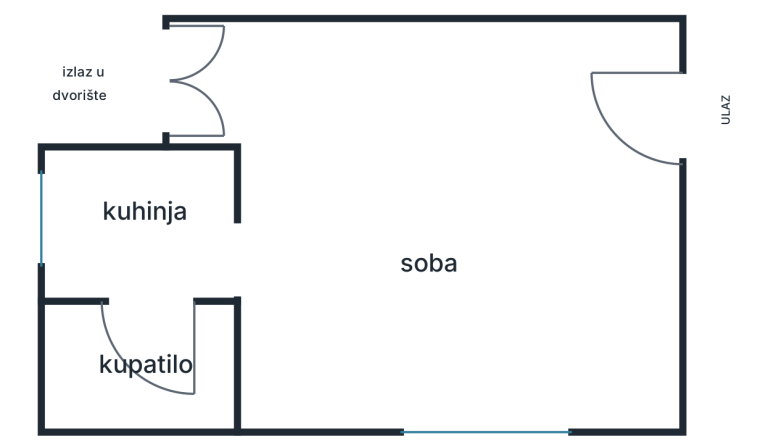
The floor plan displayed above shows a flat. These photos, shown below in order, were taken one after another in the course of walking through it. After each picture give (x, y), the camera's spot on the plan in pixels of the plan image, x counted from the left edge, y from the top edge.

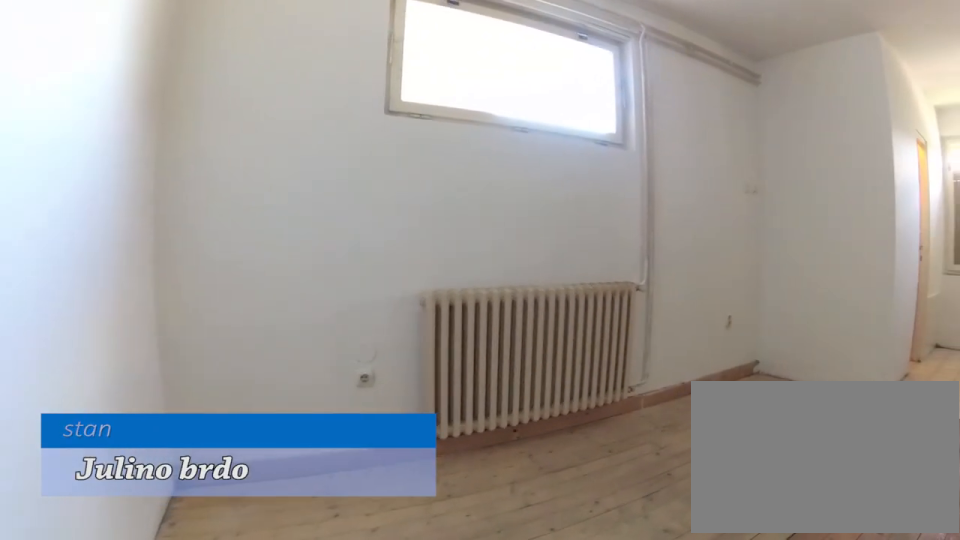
(638, 259)
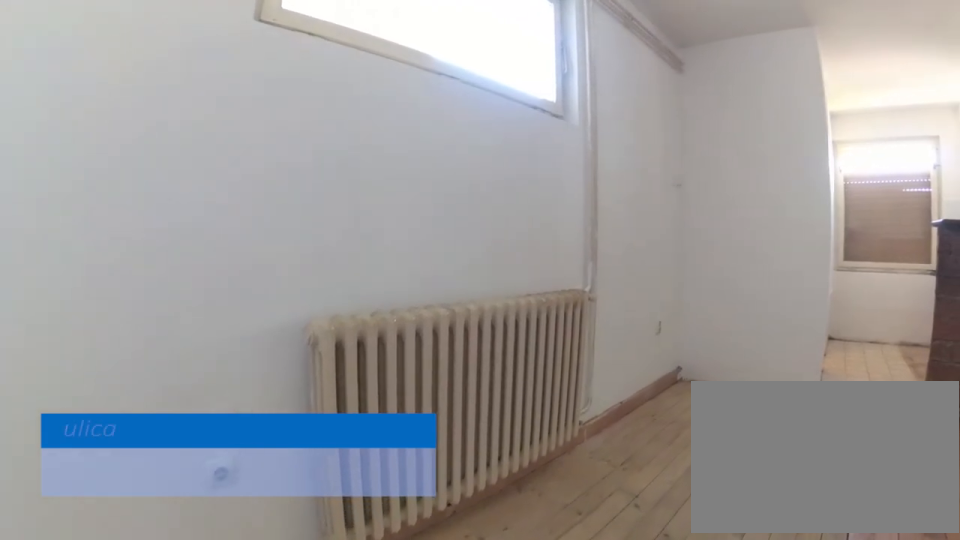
(630, 295)
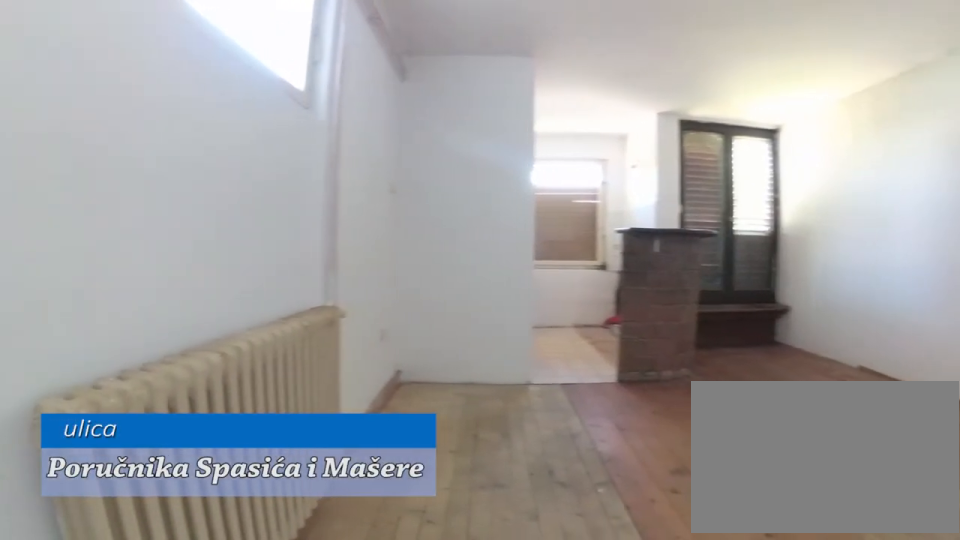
(609, 333)
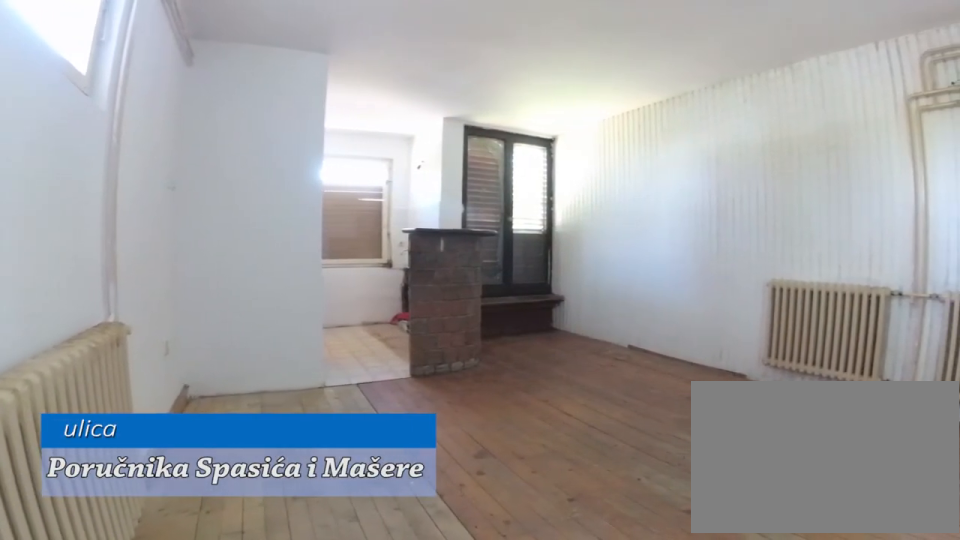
(583, 366)
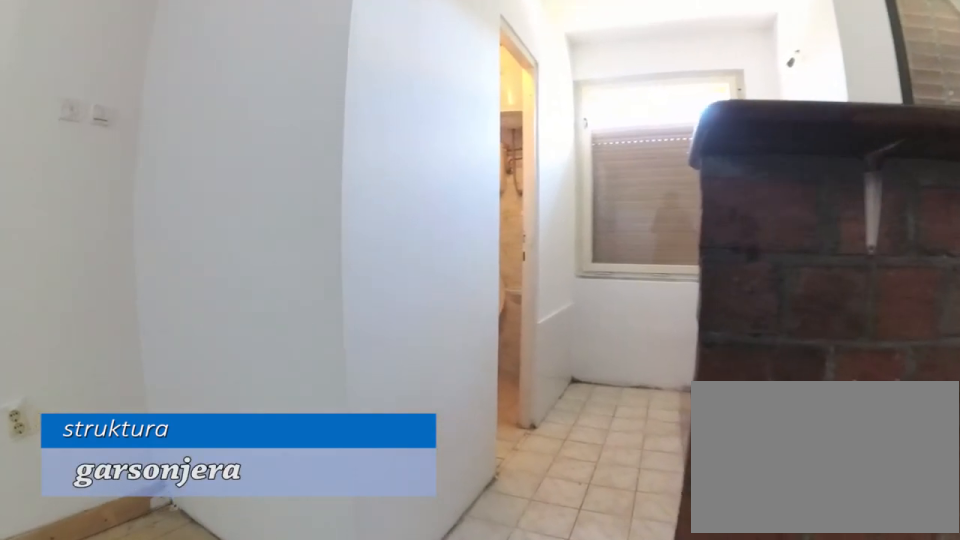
(304, 246)
